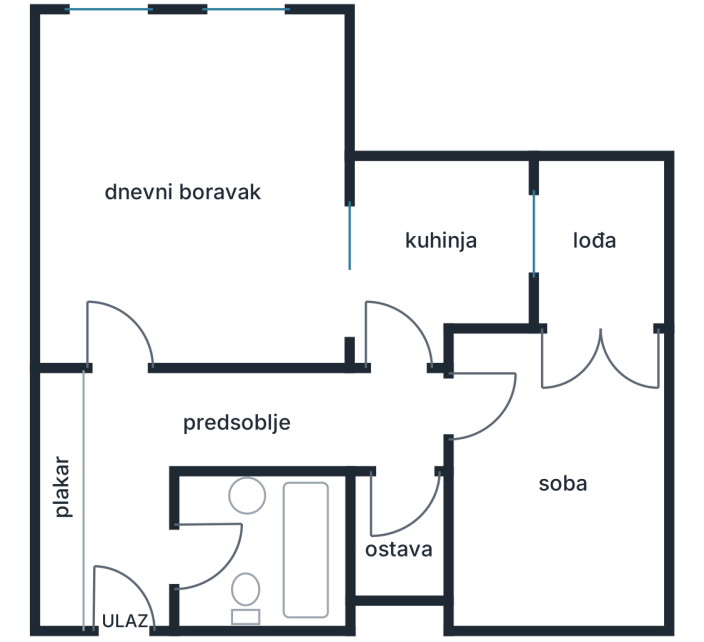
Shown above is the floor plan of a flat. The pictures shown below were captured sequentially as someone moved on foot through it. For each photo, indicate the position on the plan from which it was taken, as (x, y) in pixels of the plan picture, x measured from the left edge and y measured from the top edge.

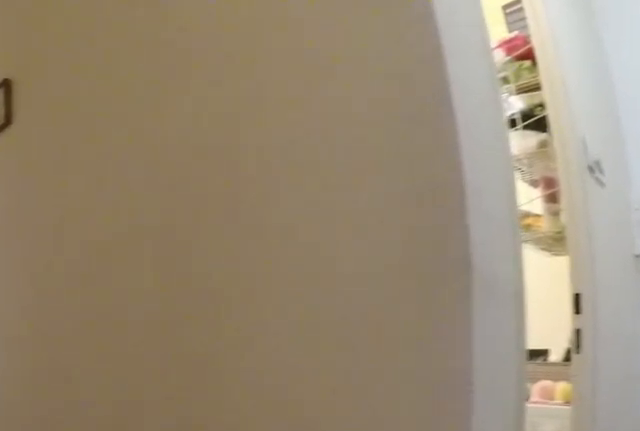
(95, 410)
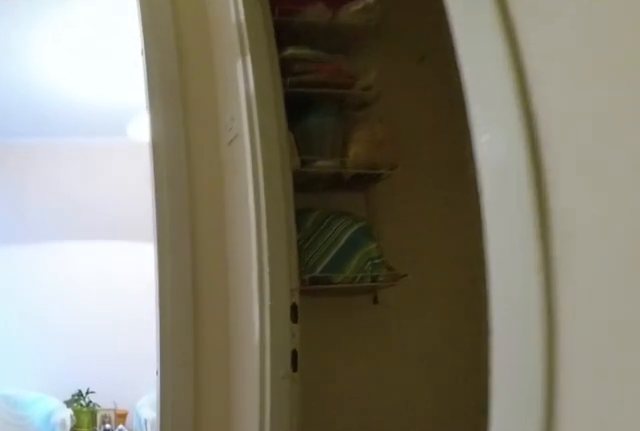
(285, 420)
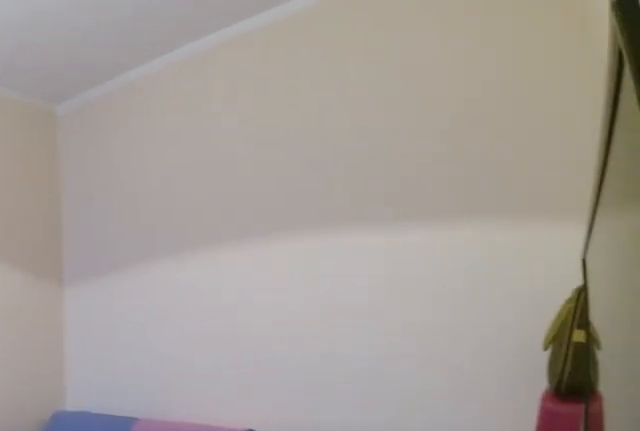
(437, 407)
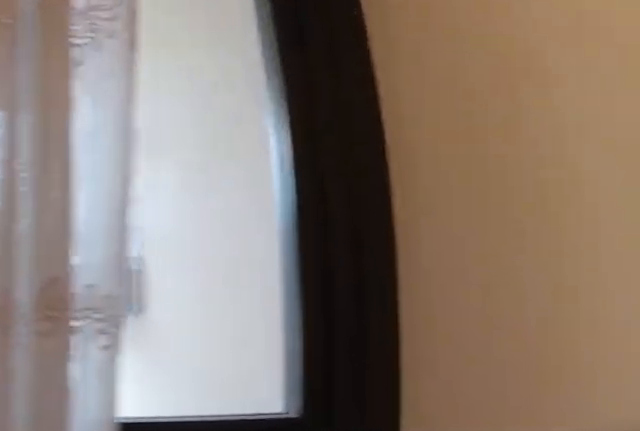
(635, 414)
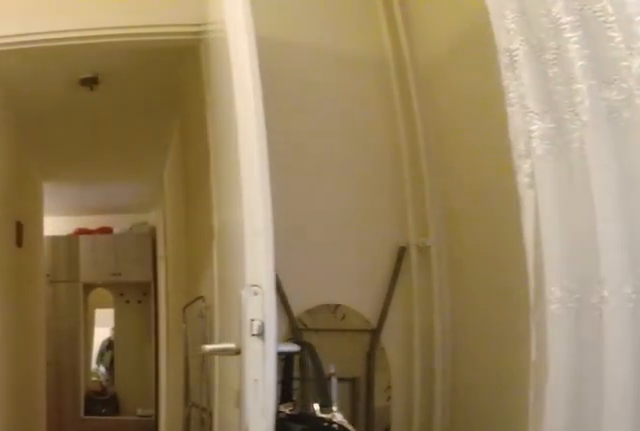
(618, 403)
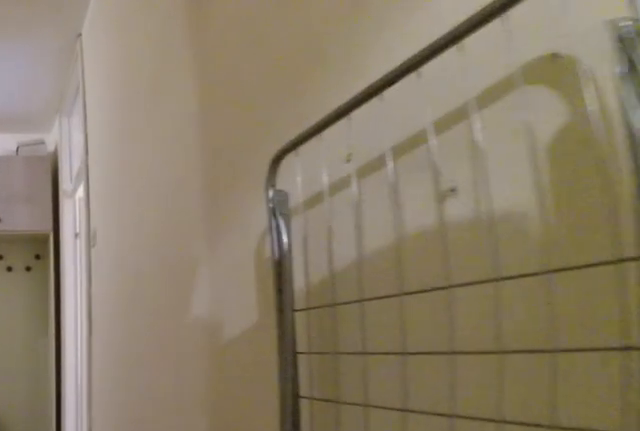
(374, 427)
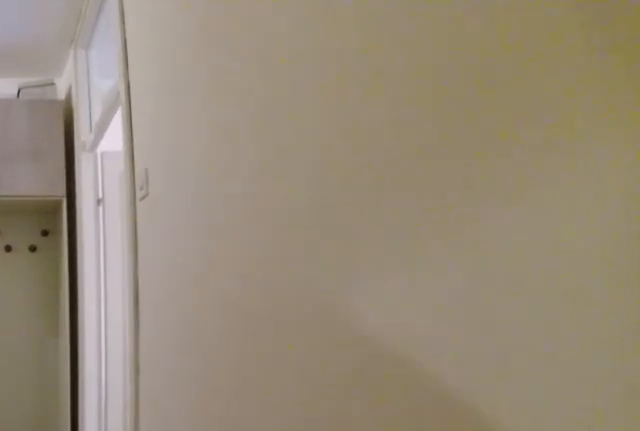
(301, 428)
